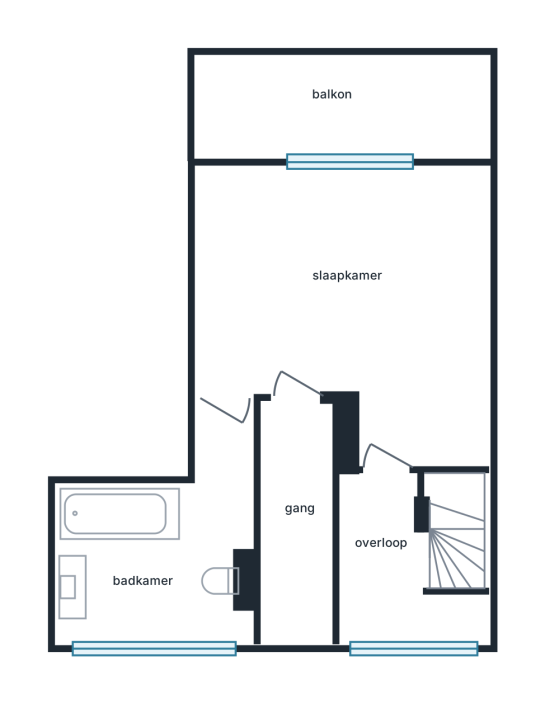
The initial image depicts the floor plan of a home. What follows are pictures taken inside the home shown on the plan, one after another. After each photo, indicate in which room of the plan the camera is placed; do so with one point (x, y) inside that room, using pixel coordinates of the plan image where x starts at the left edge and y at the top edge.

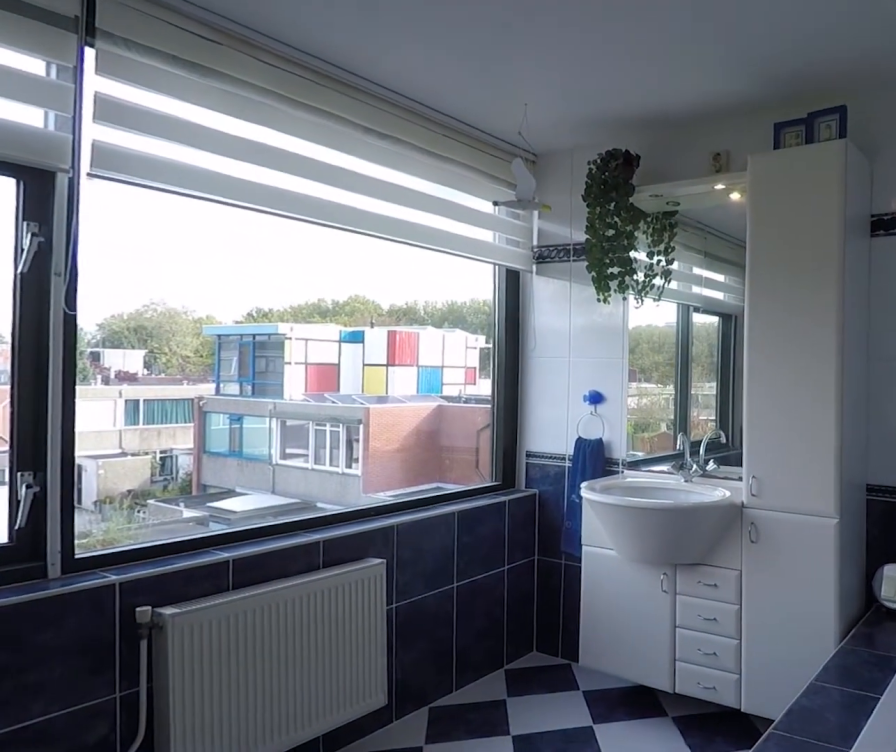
(226, 442)
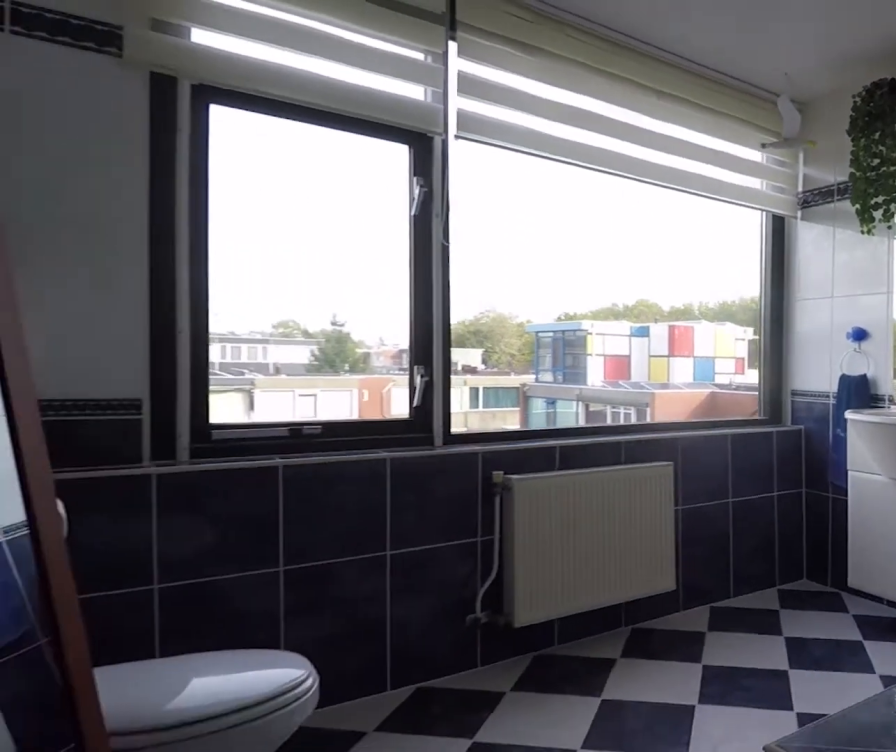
(226, 442)
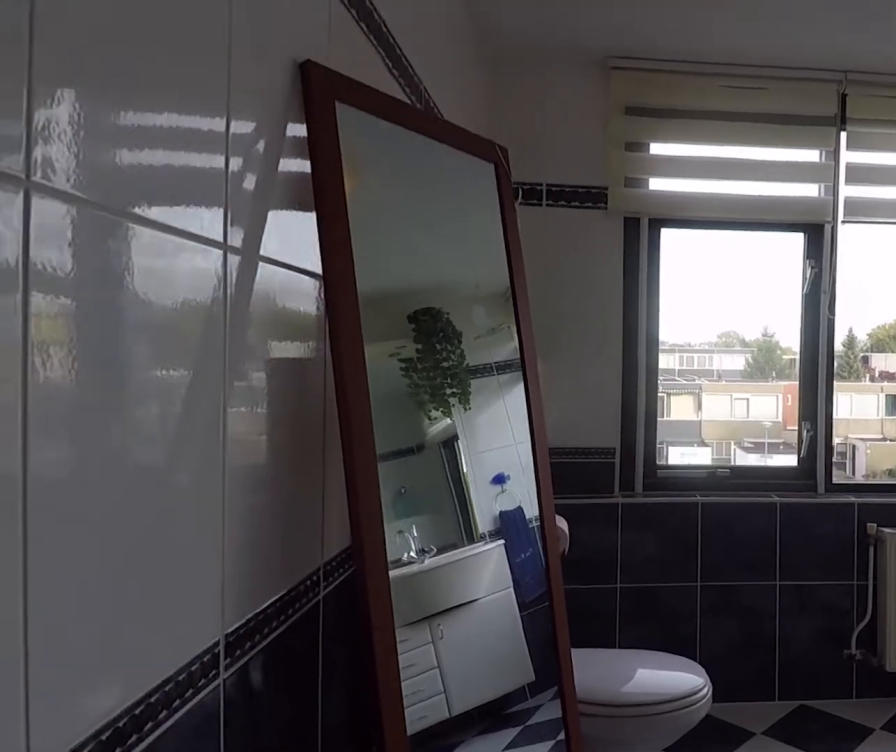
(96, 588)
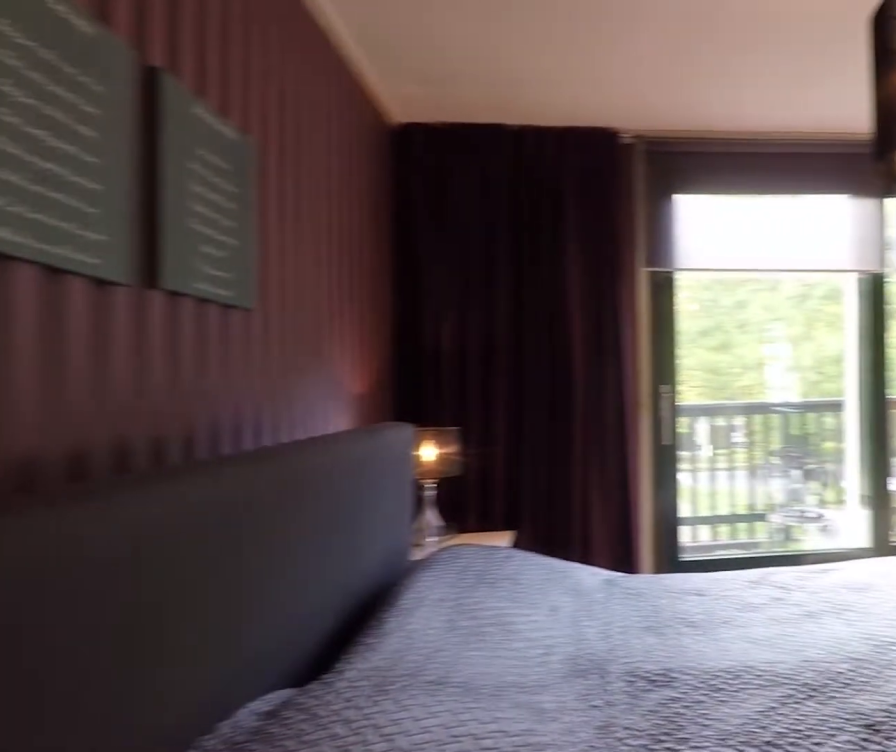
(327, 282)
